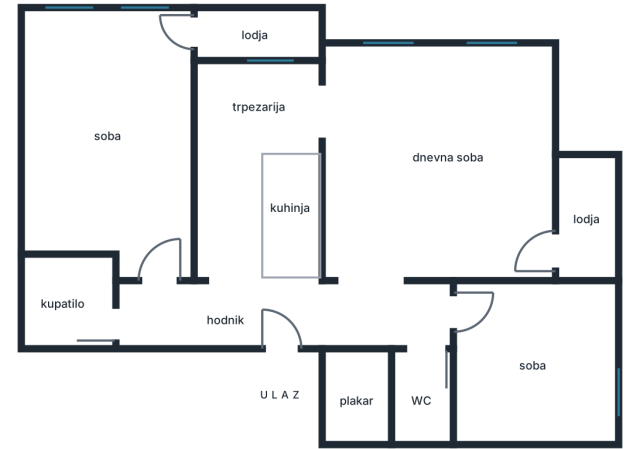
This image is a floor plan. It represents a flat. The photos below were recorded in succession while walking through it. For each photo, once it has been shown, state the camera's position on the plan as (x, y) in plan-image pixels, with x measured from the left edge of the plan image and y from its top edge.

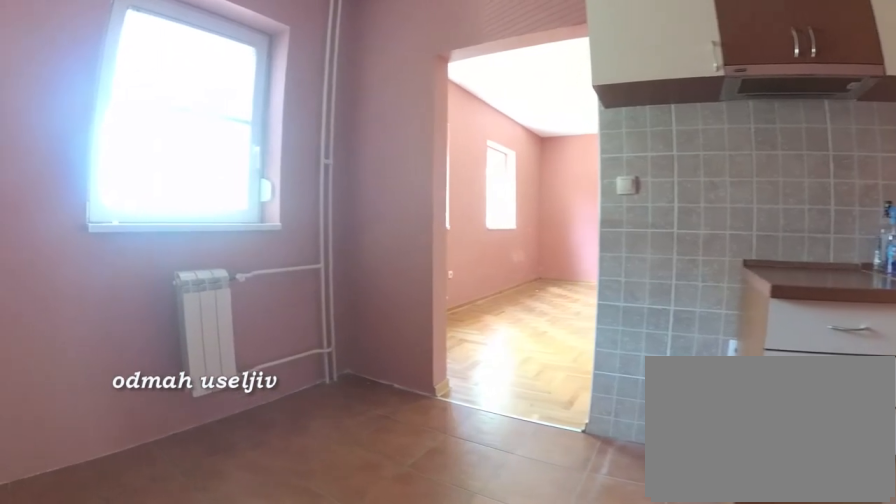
(214, 185)
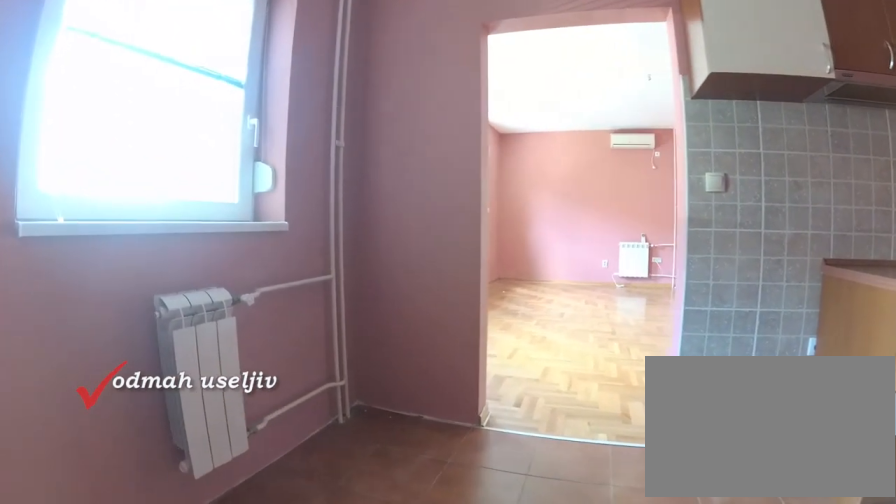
(213, 132)
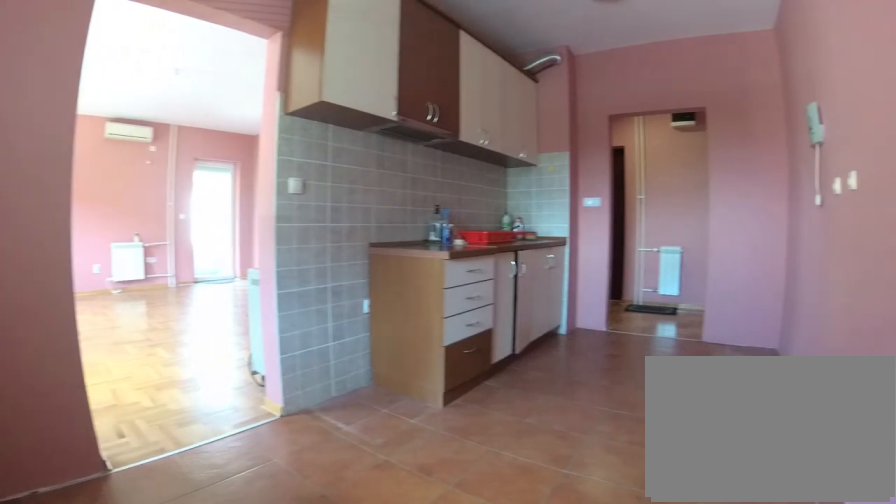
(215, 96)
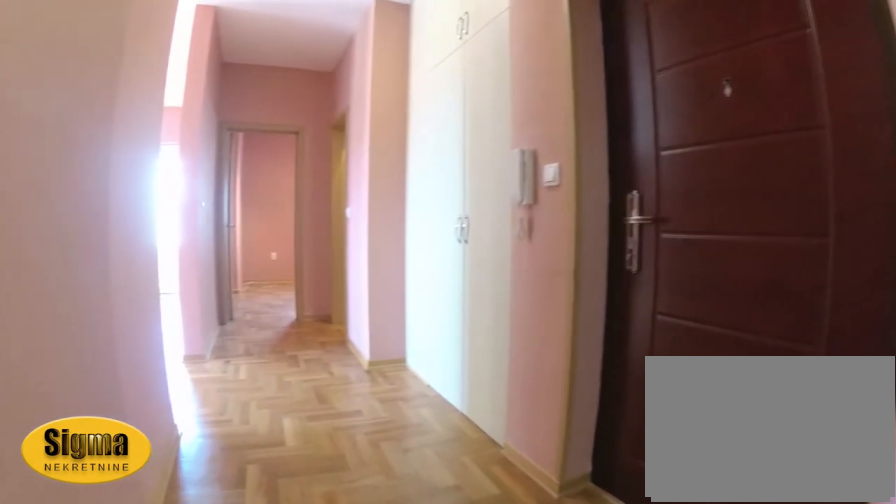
(219, 303)
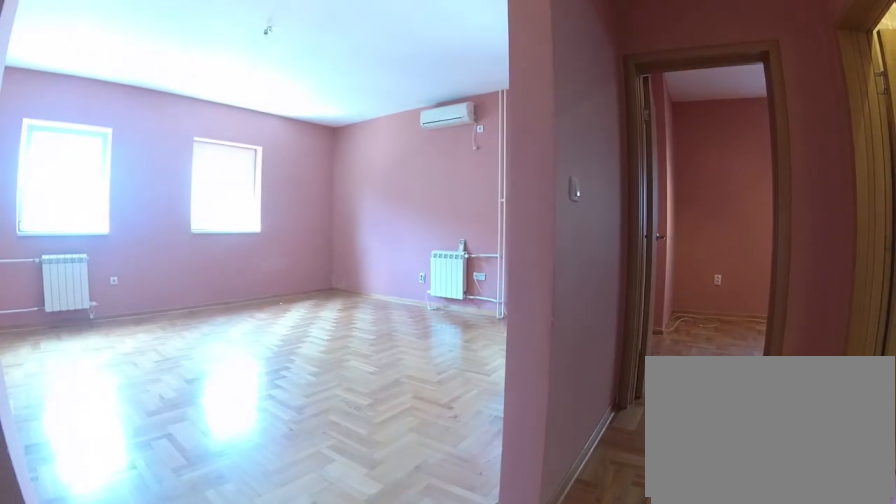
(324, 312)
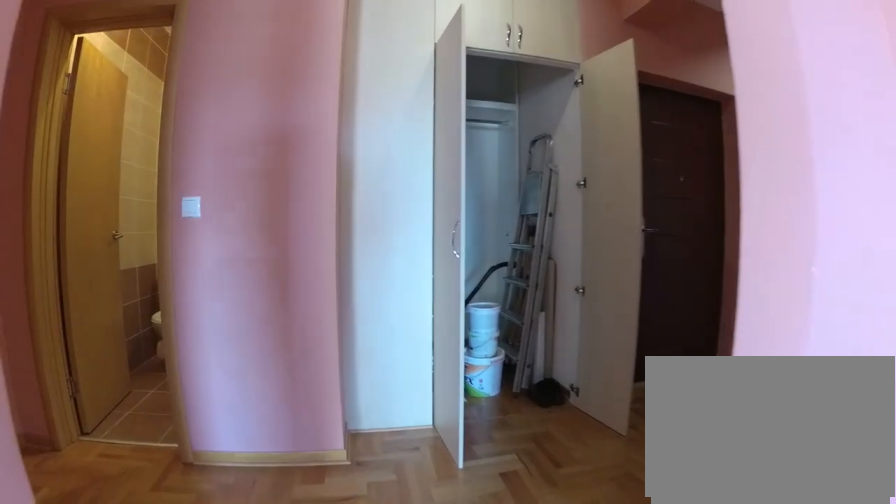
(380, 247)
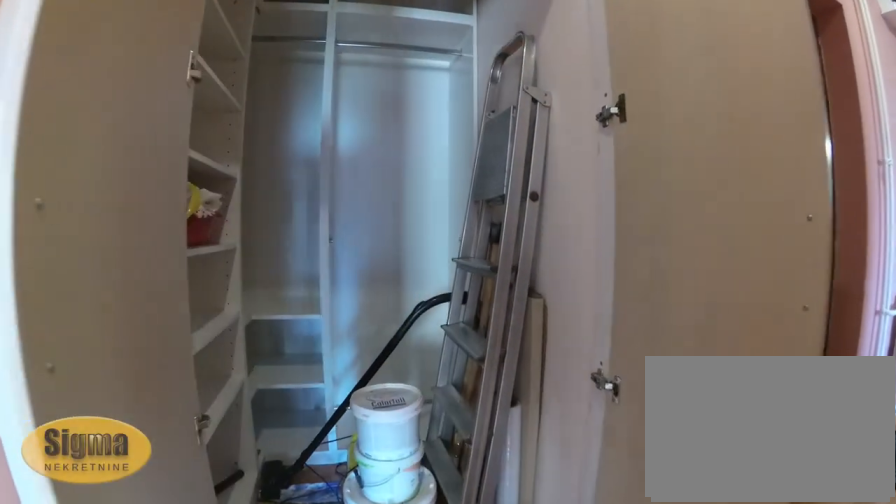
(370, 293)
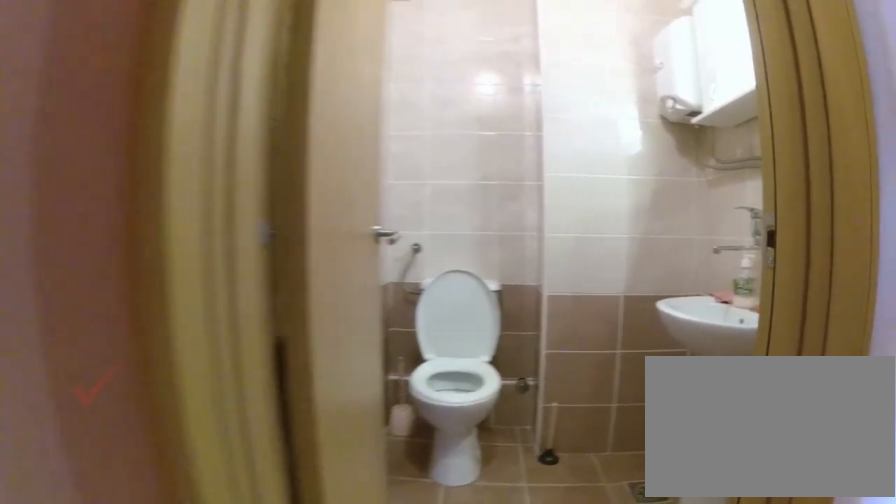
(391, 332)
